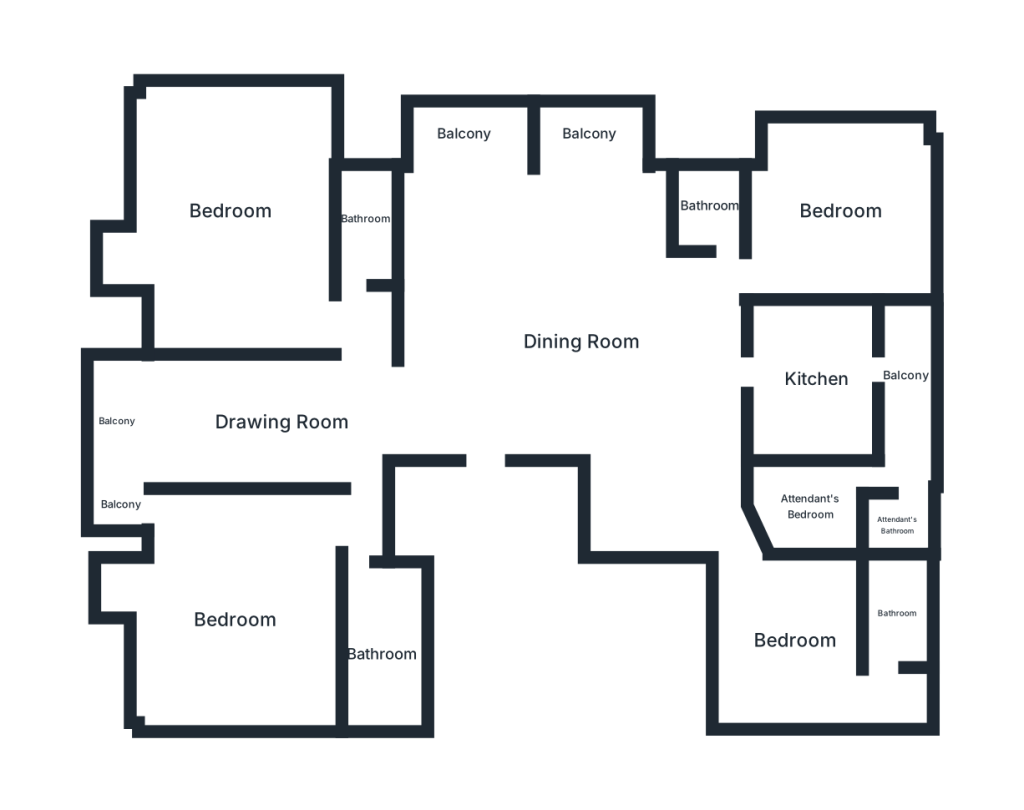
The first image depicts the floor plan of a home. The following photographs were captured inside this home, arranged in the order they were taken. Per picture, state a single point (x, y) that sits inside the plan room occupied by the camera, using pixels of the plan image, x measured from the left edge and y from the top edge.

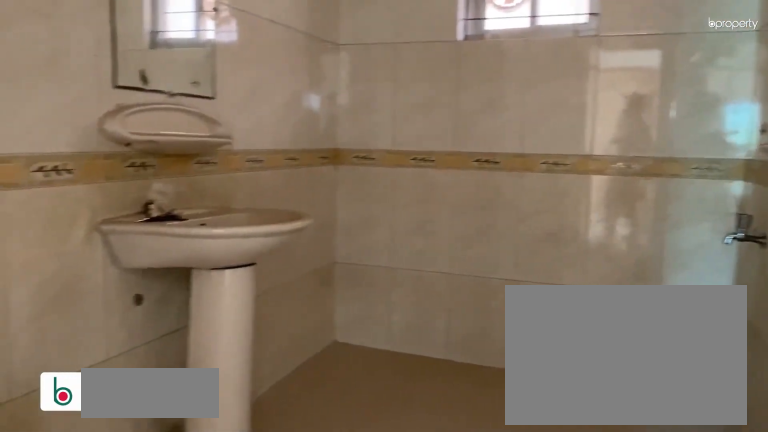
(381, 654)
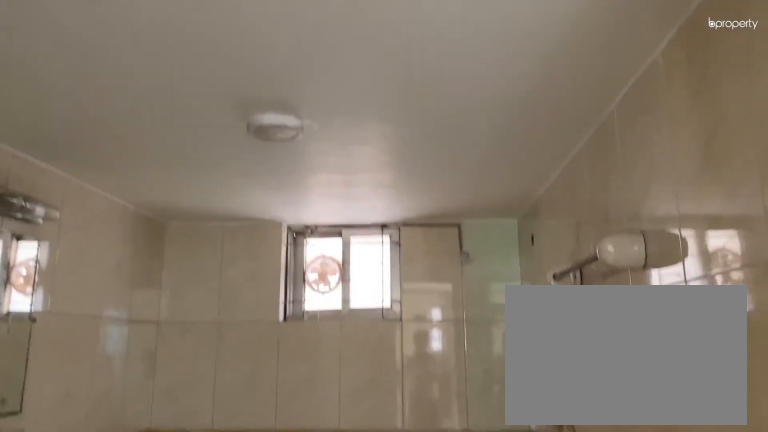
(381, 654)
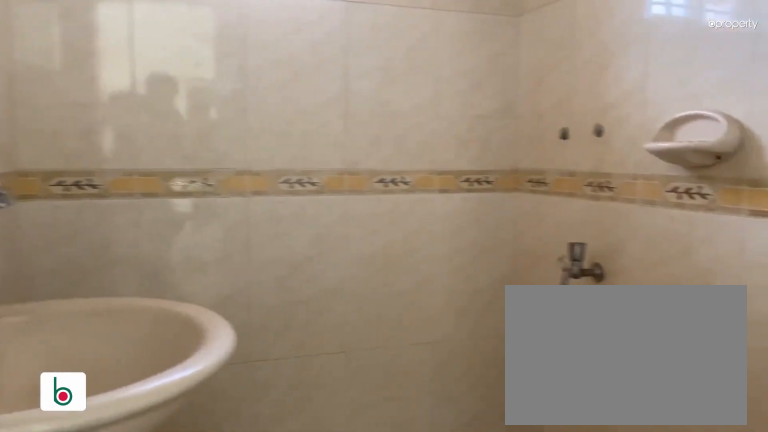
(368, 220)
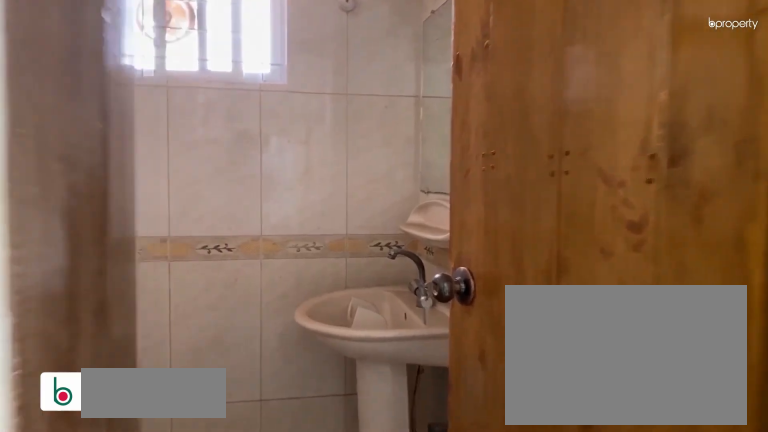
(712, 207)
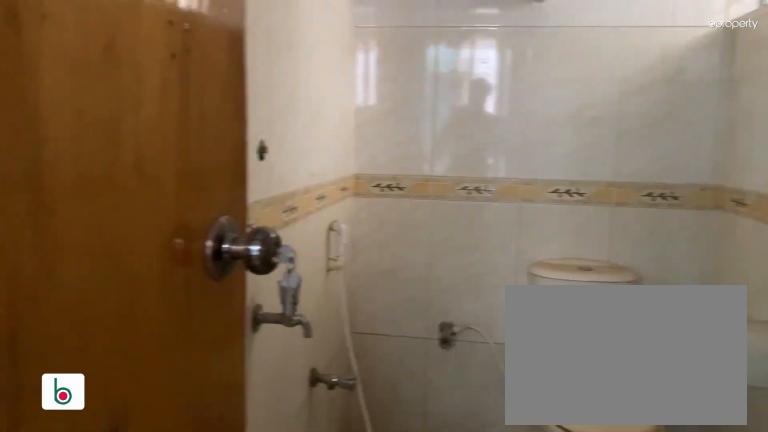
(896, 613)
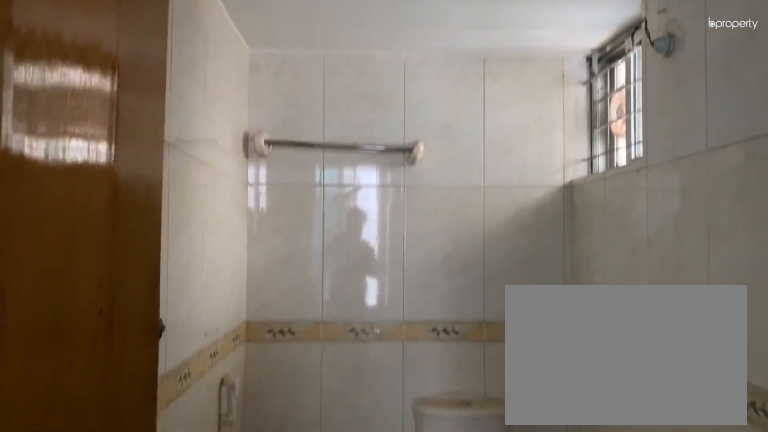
(896, 613)
